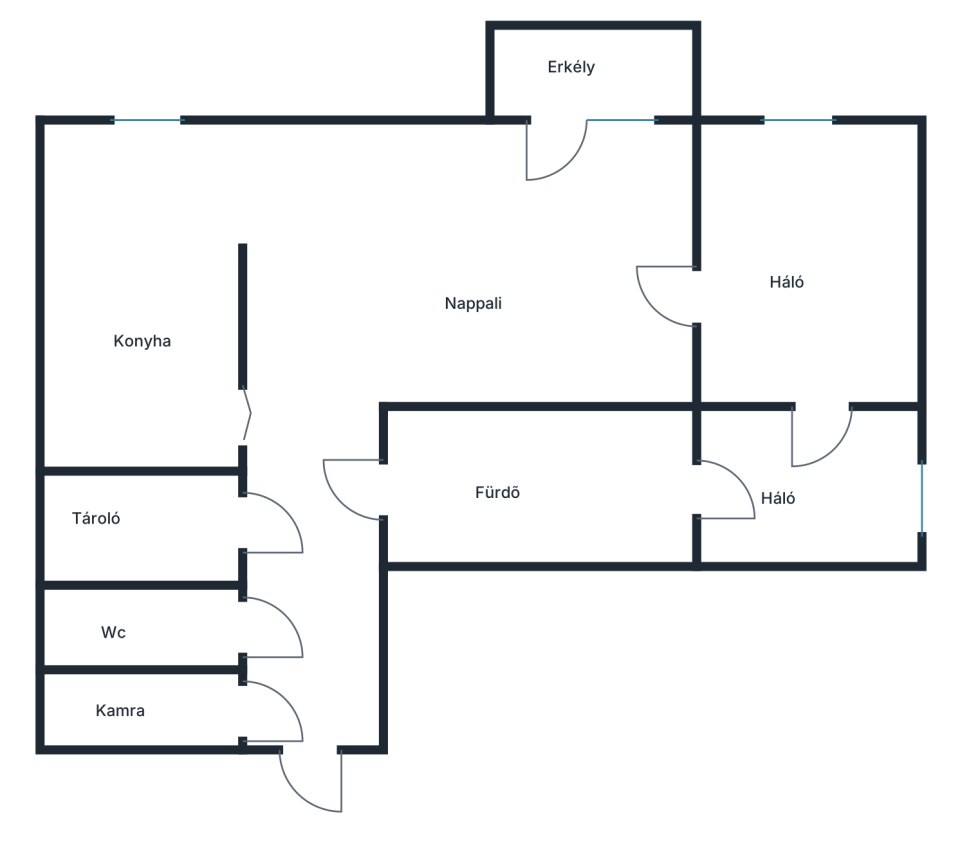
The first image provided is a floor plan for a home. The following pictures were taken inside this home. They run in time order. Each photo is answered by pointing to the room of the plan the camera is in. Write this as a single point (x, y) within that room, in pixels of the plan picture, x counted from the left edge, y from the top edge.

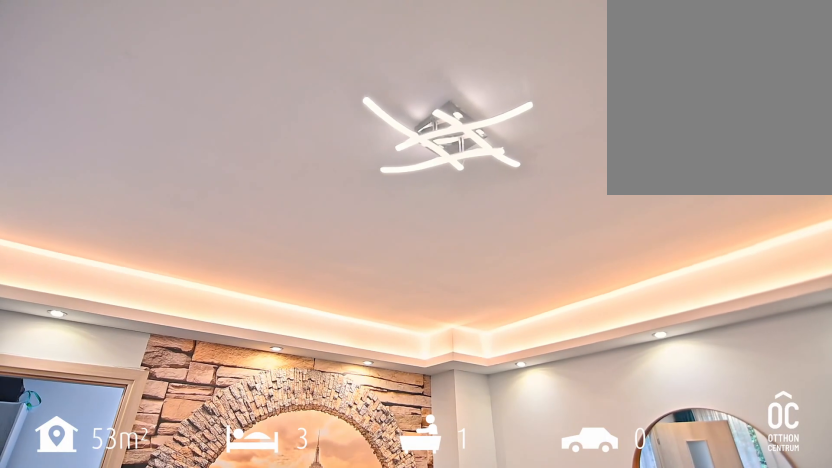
(464, 266)
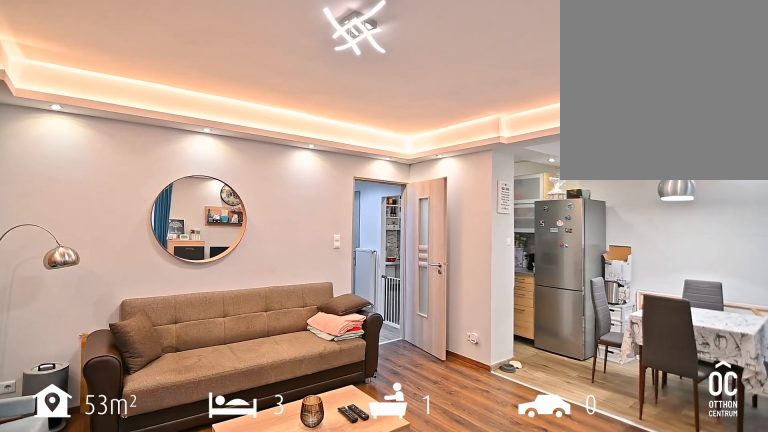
(464, 266)
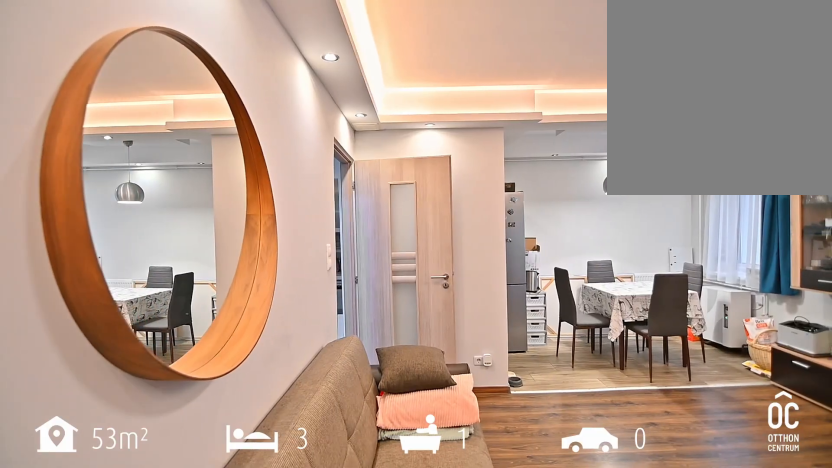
(464, 266)
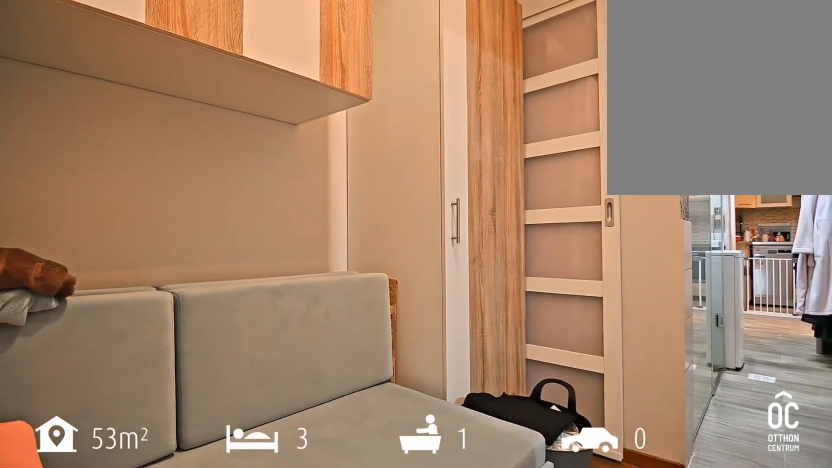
(817, 485)
